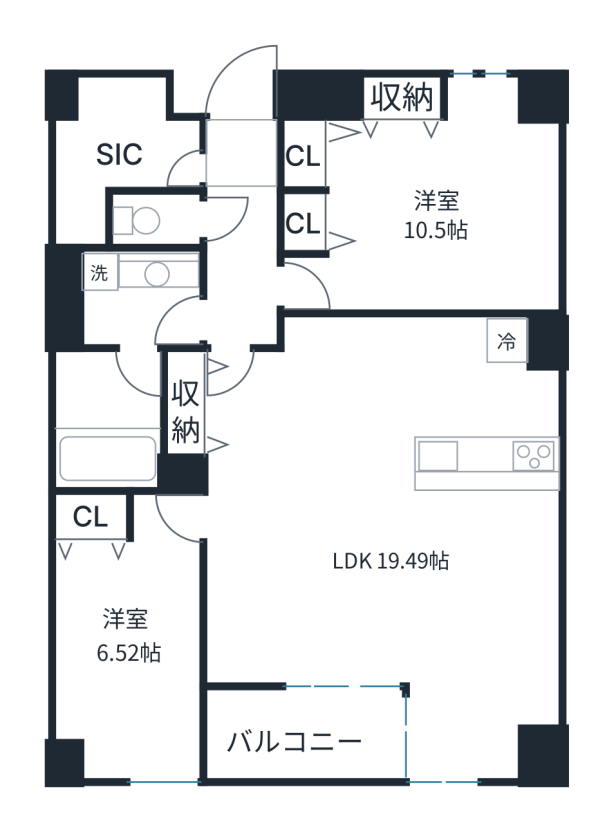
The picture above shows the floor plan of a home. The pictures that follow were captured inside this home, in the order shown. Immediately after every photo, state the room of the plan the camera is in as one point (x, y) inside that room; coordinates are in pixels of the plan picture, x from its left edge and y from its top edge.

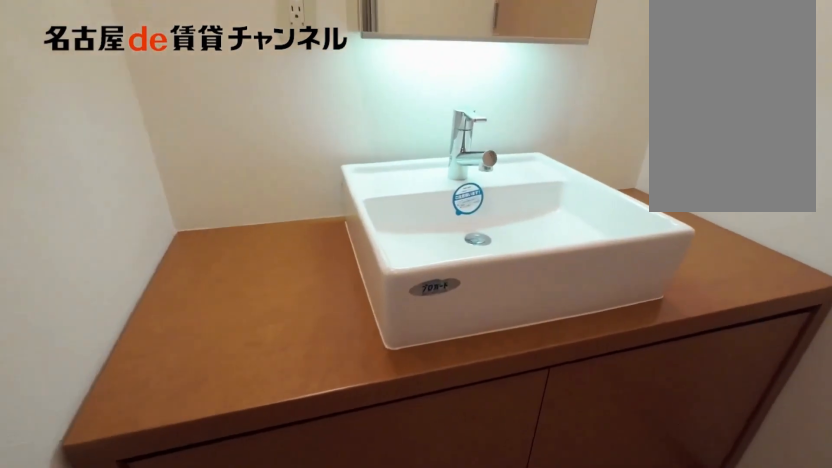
(135, 297)
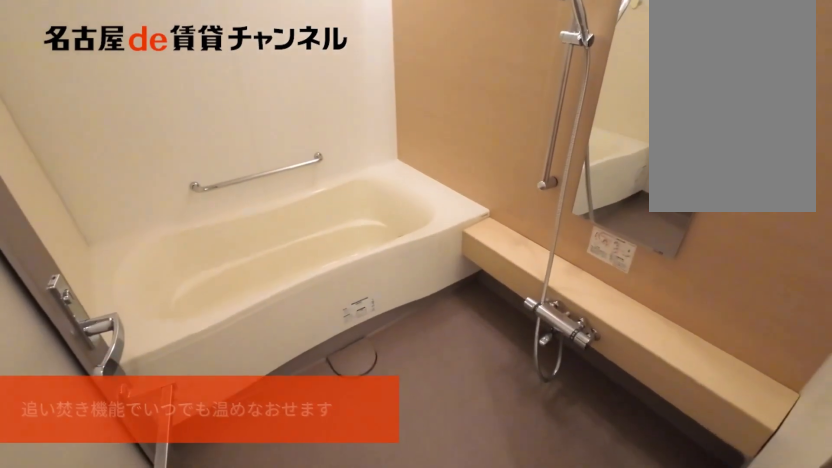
(114, 419)
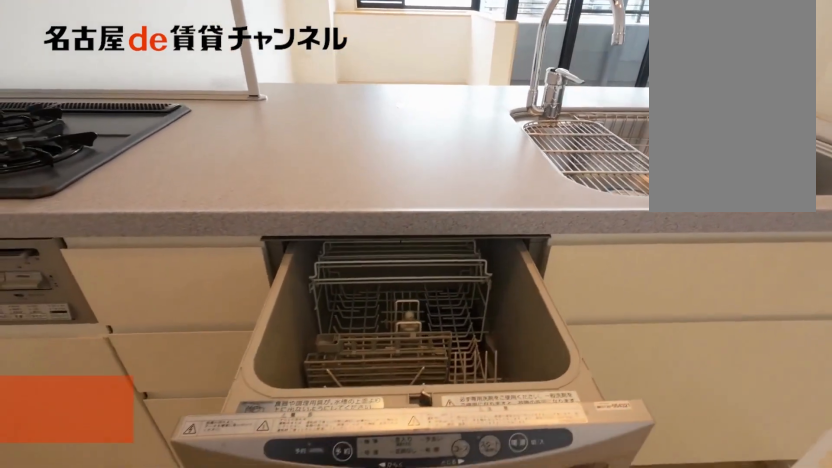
(486, 463)
